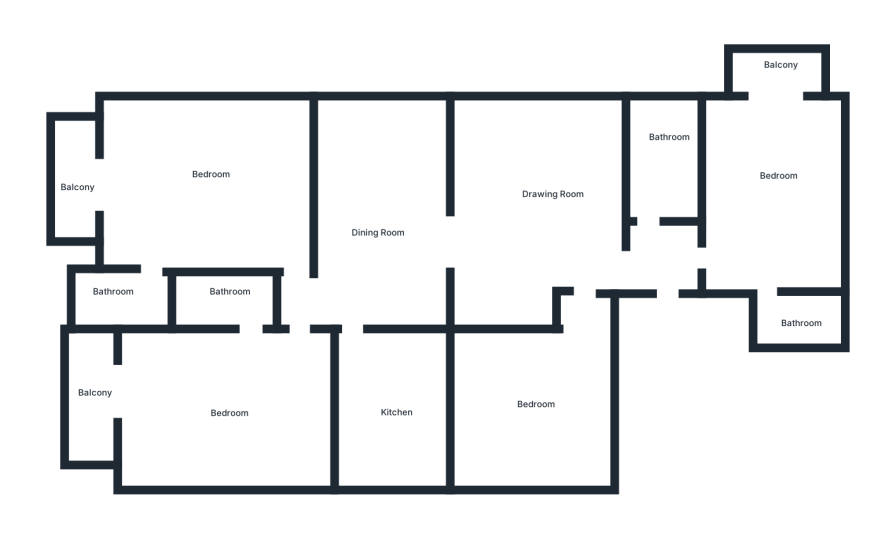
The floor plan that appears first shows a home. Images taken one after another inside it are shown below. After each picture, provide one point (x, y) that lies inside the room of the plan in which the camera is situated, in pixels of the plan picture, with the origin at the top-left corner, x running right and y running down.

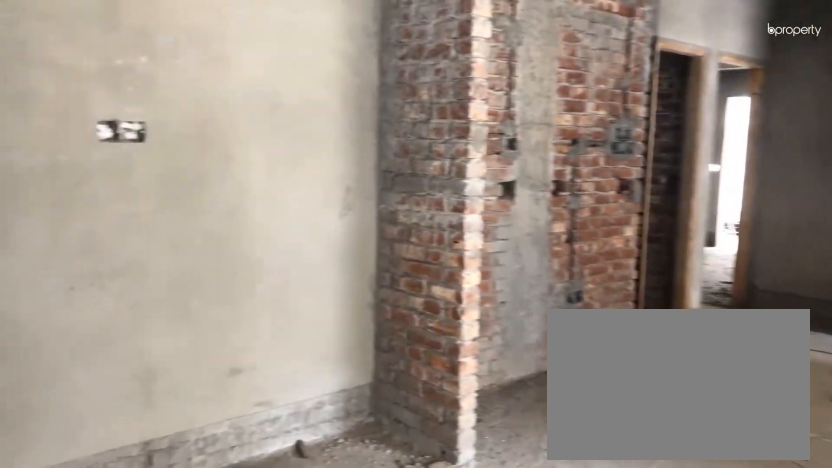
(528, 225)
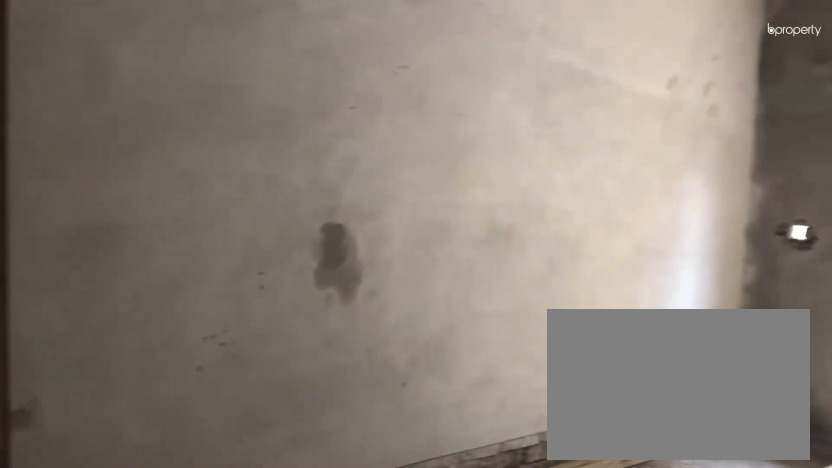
(391, 226)
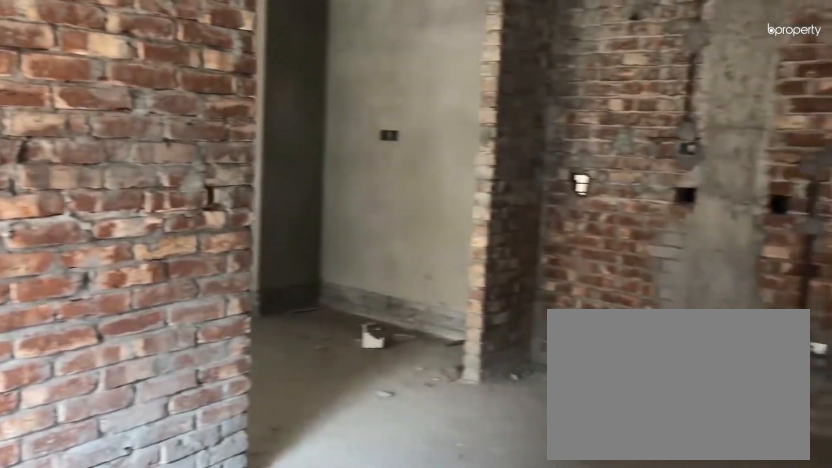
(391, 226)
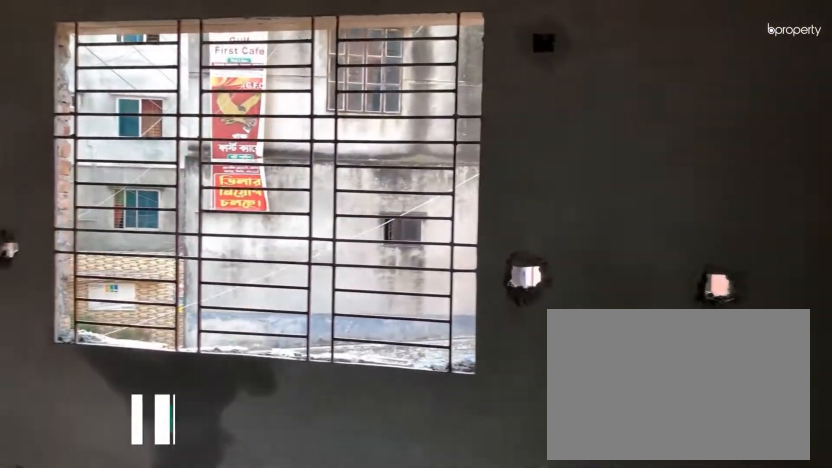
(779, 208)
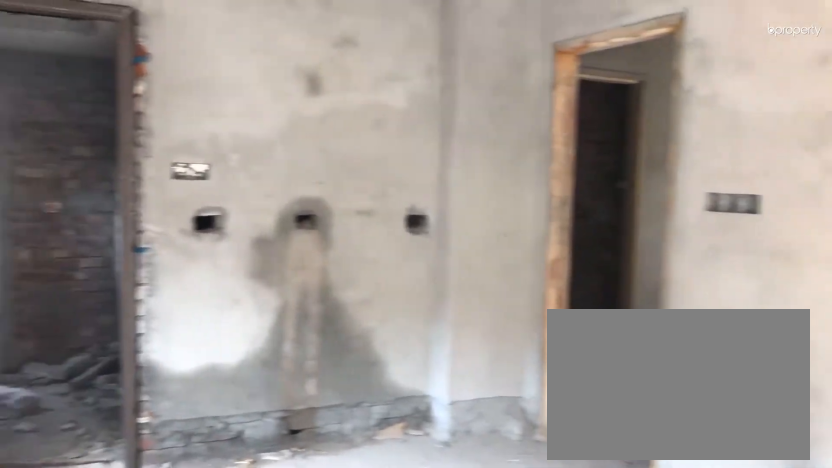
(779, 186)
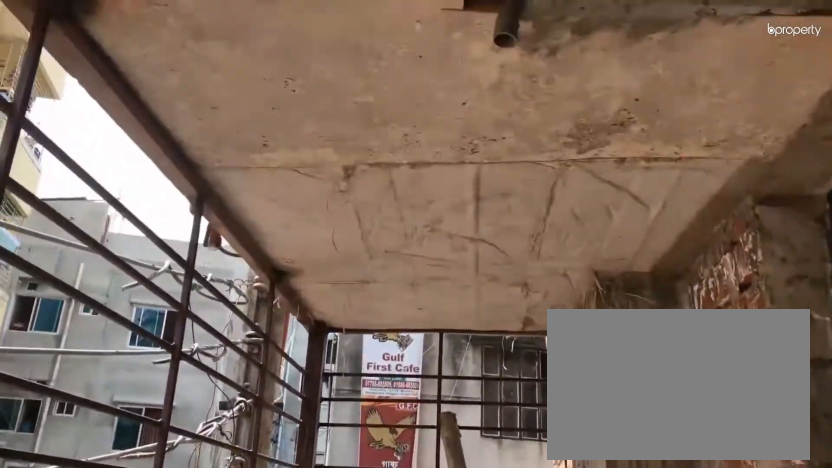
(779, 77)
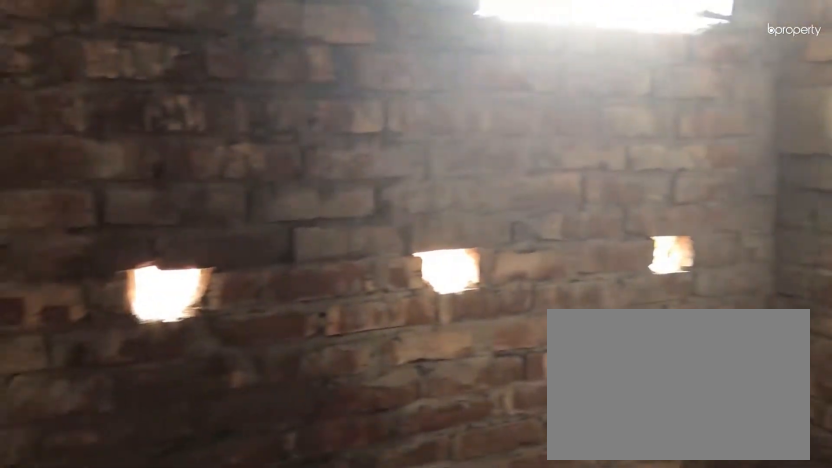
(789, 320)
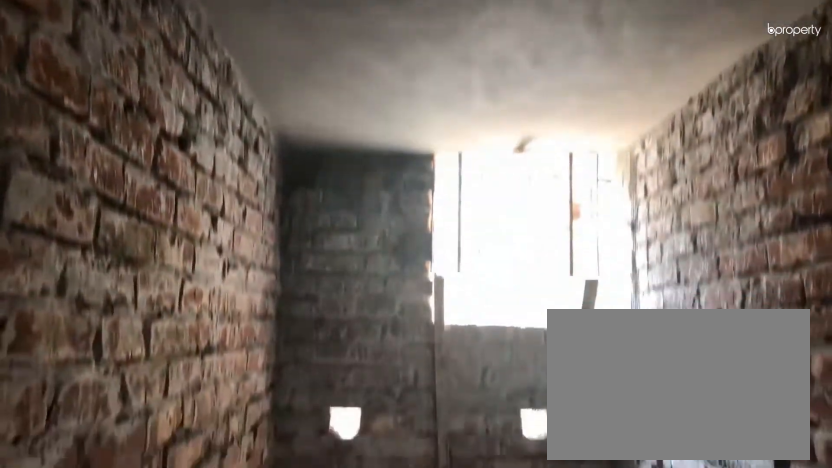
(657, 164)
